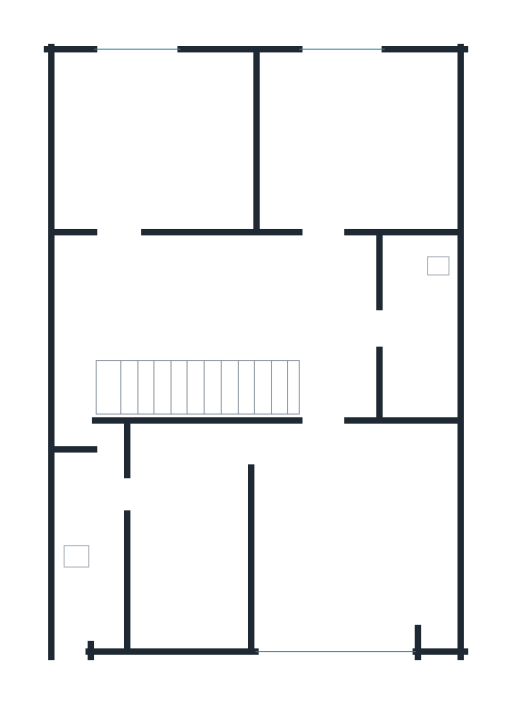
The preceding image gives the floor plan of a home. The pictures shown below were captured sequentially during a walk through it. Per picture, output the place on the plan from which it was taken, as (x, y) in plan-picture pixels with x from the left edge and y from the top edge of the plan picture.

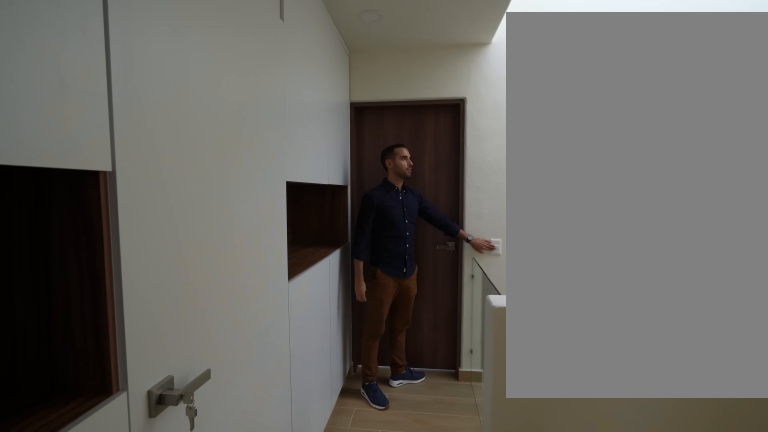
(297, 286)
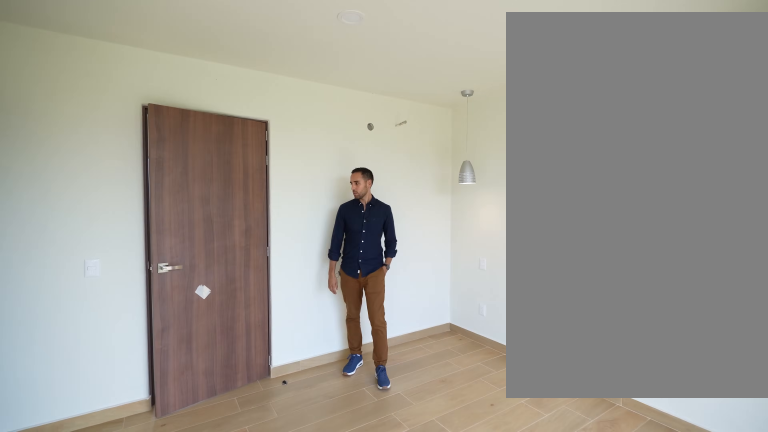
(276, 625)
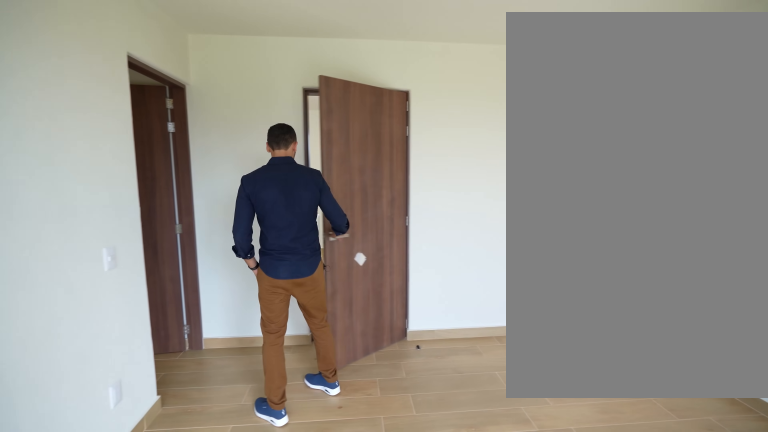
(276, 624)
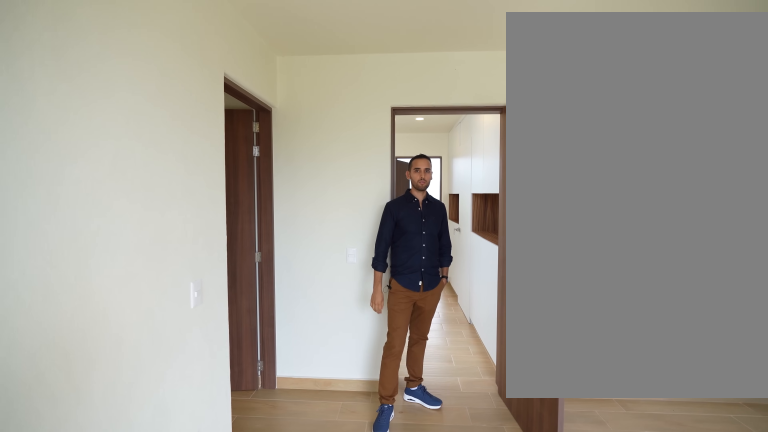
(312, 631)
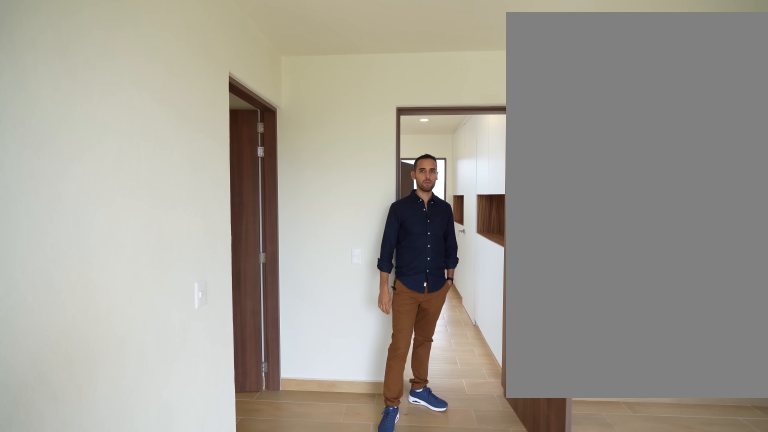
(312, 631)
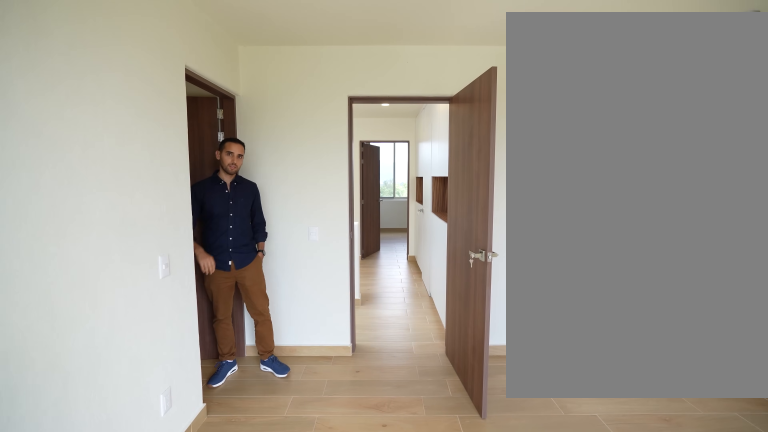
(312, 631)
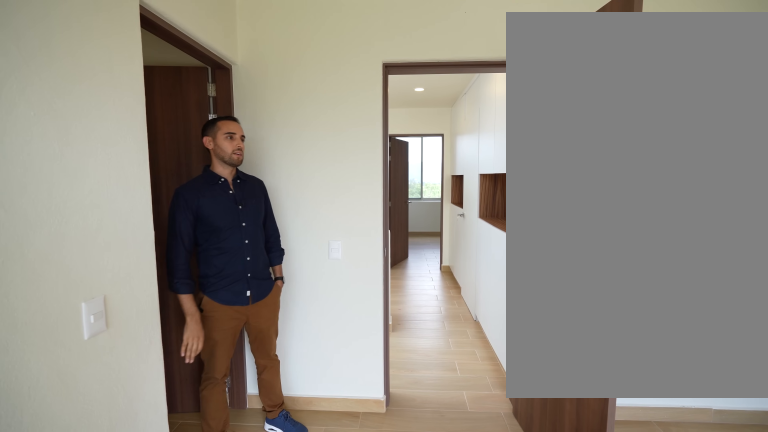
(325, 575)
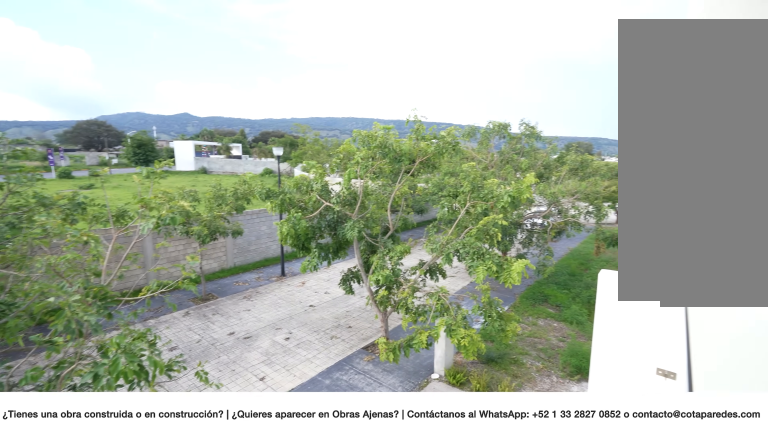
(380, 633)
